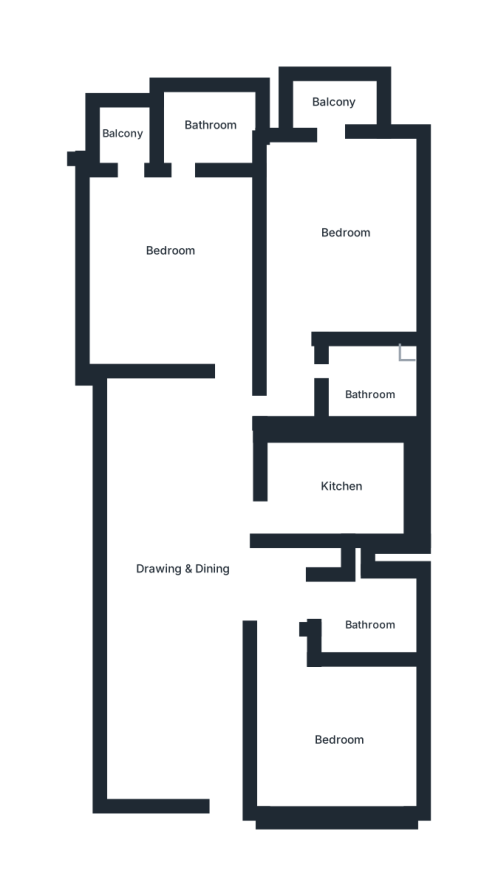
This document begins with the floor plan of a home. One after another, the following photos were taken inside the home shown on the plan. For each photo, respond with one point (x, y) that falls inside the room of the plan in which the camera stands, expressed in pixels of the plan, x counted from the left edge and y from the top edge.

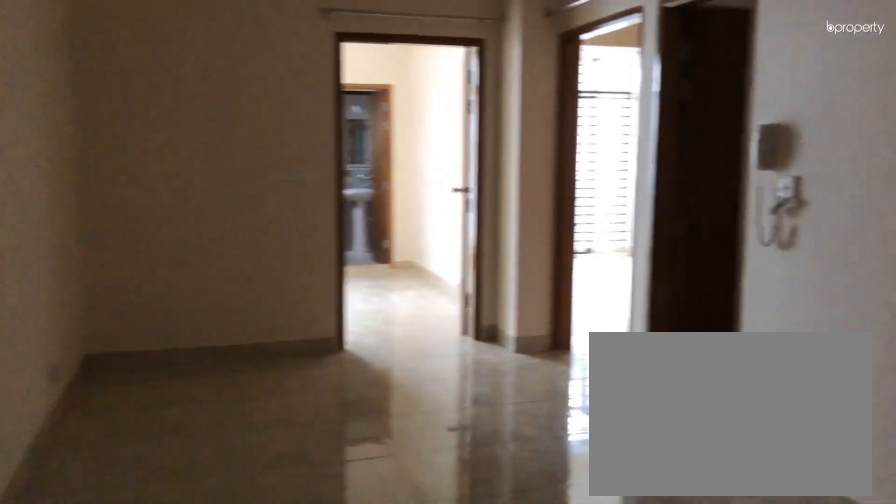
(179, 566)
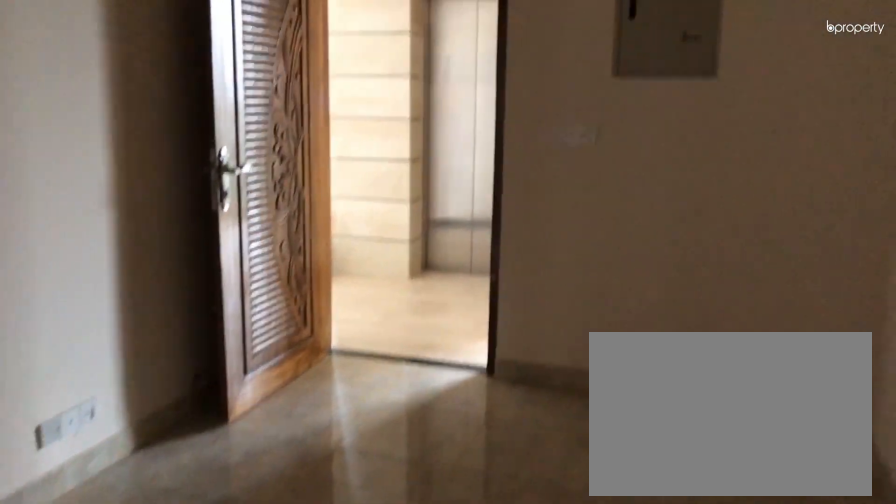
(179, 566)
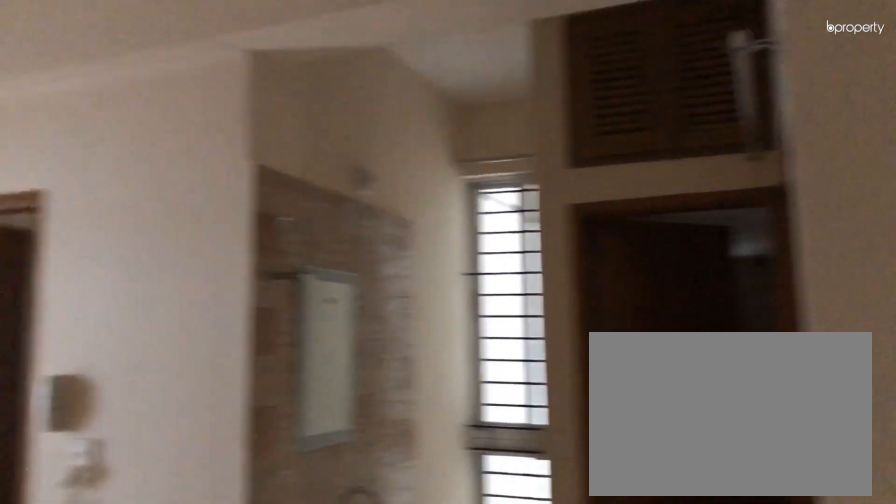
(179, 566)
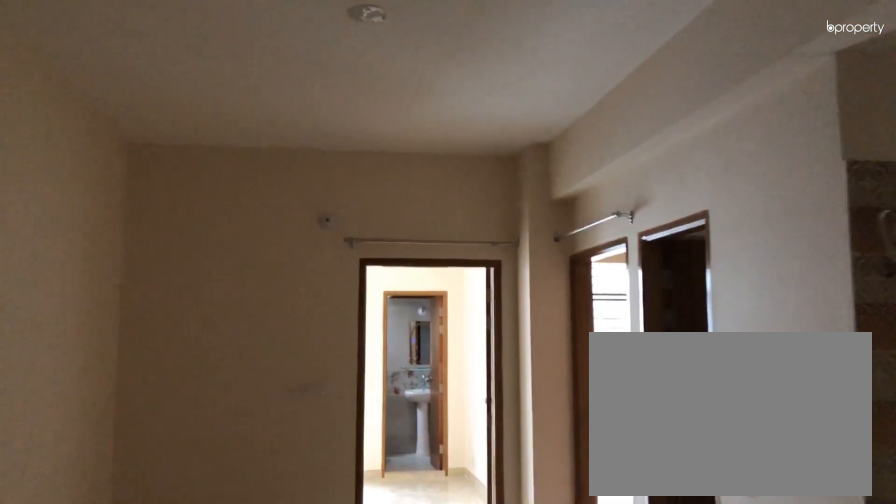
(179, 566)
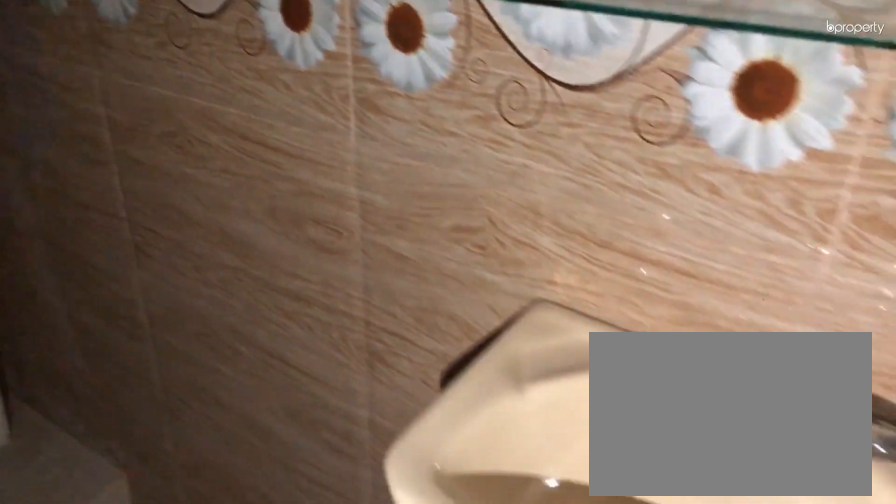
(359, 618)
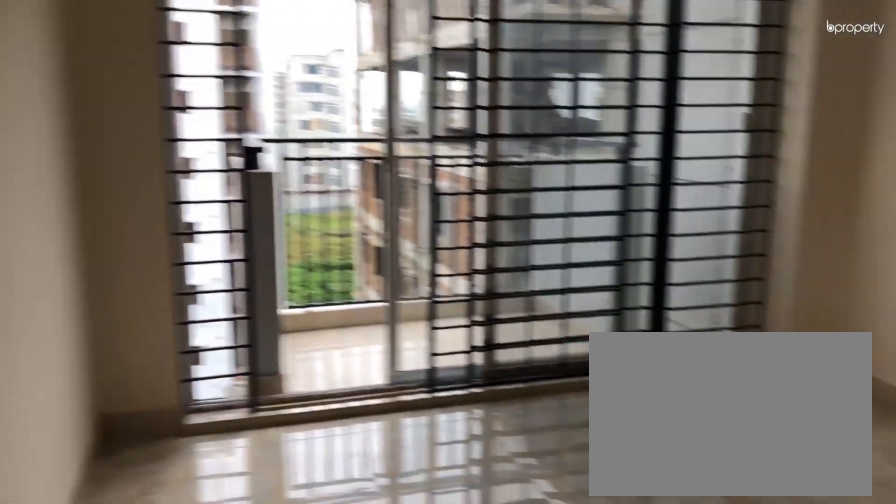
(335, 235)
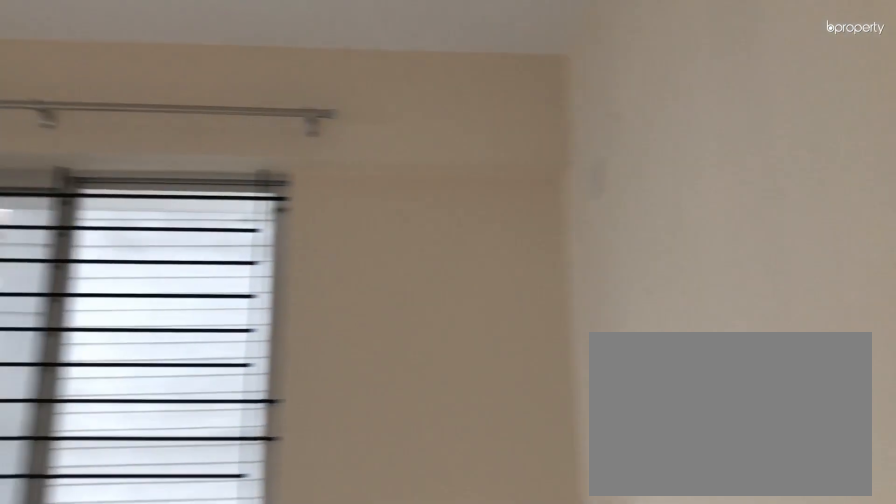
(335, 235)
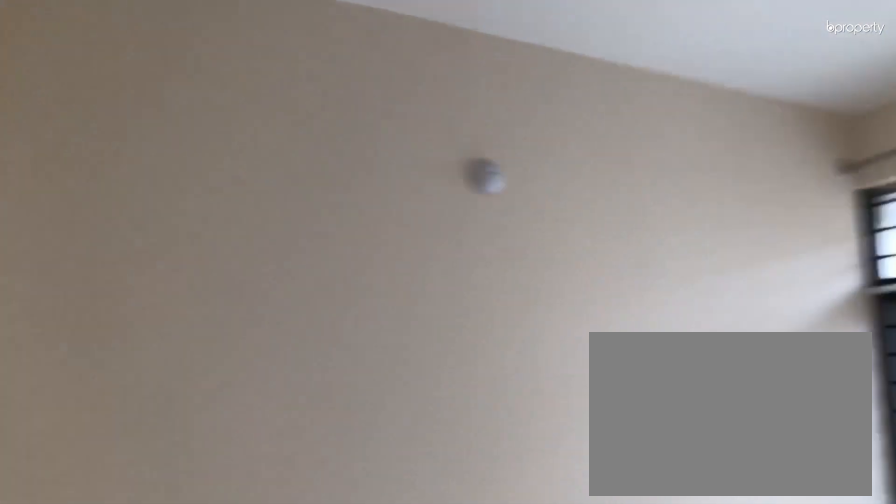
(170, 264)
